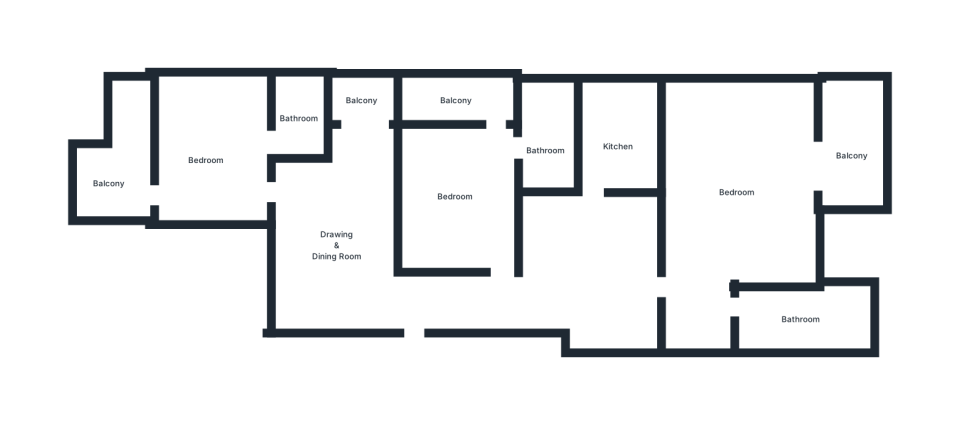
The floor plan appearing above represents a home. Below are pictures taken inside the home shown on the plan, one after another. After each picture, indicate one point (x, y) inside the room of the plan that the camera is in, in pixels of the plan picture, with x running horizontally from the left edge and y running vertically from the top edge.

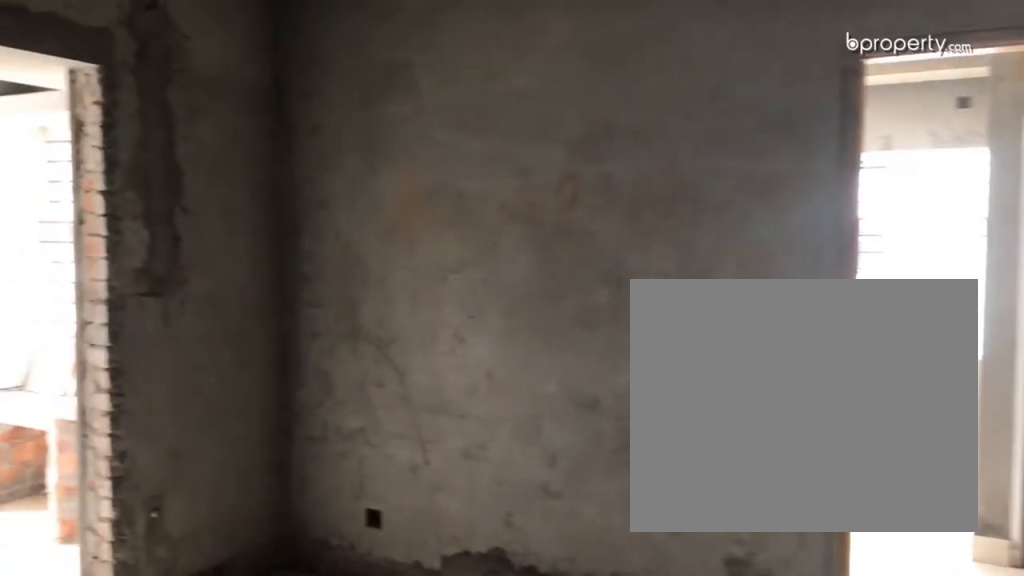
(597, 281)
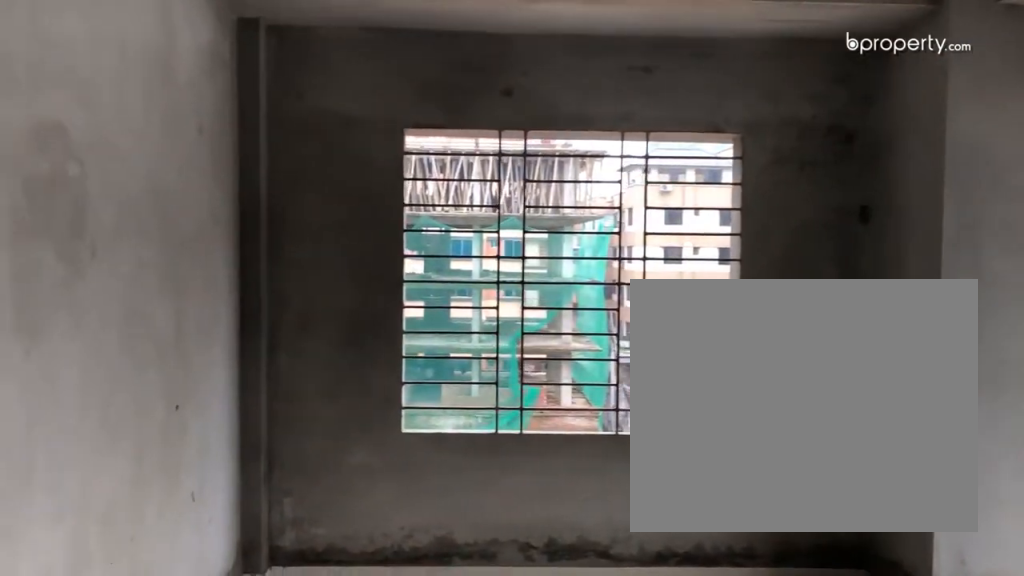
(739, 193)
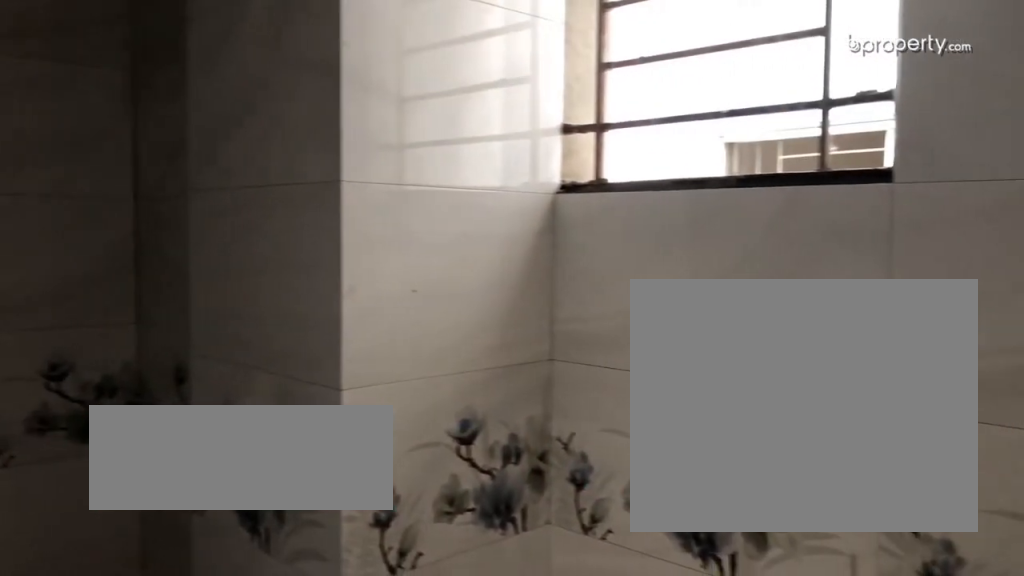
(799, 320)
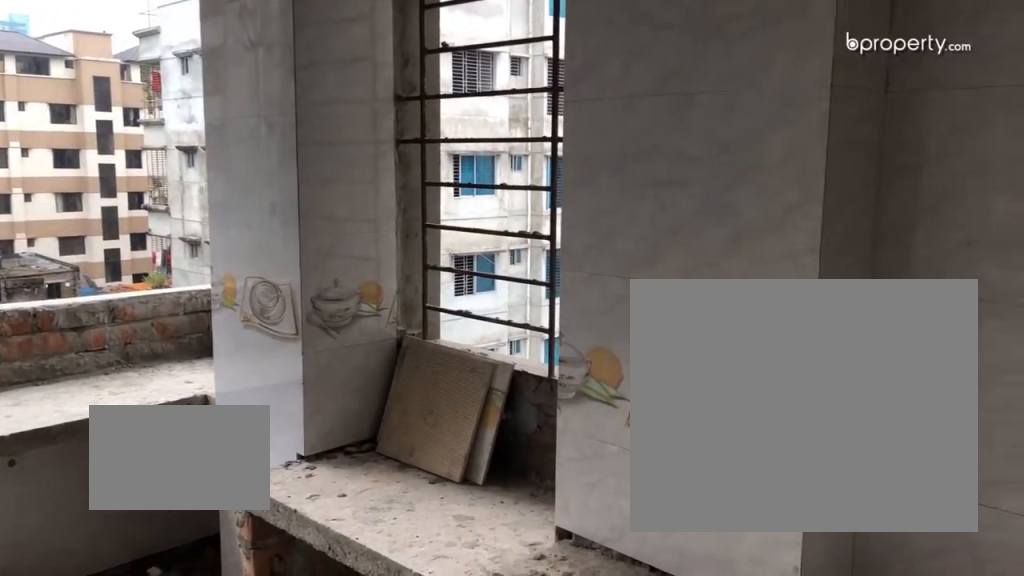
(617, 148)
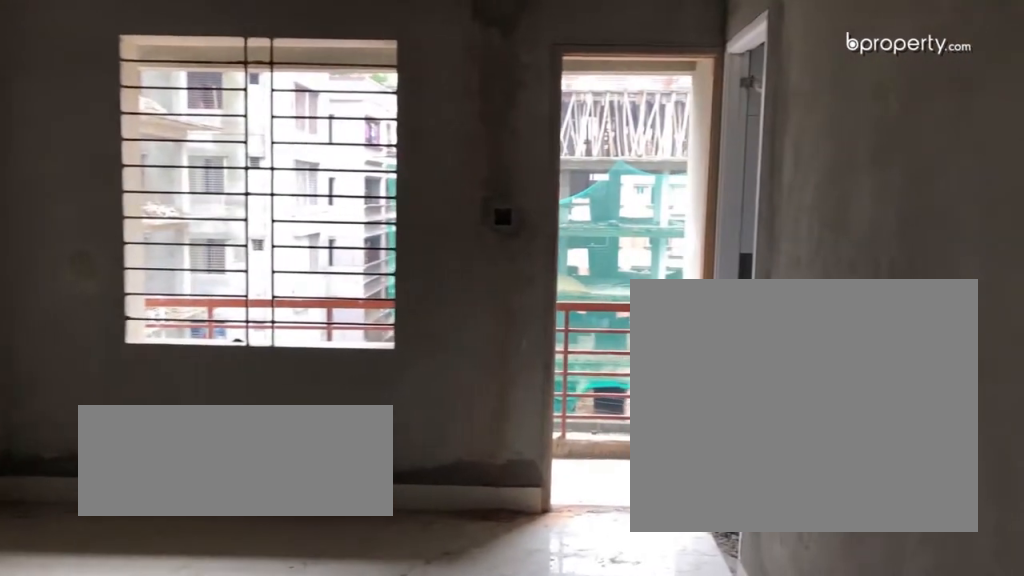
(458, 197)
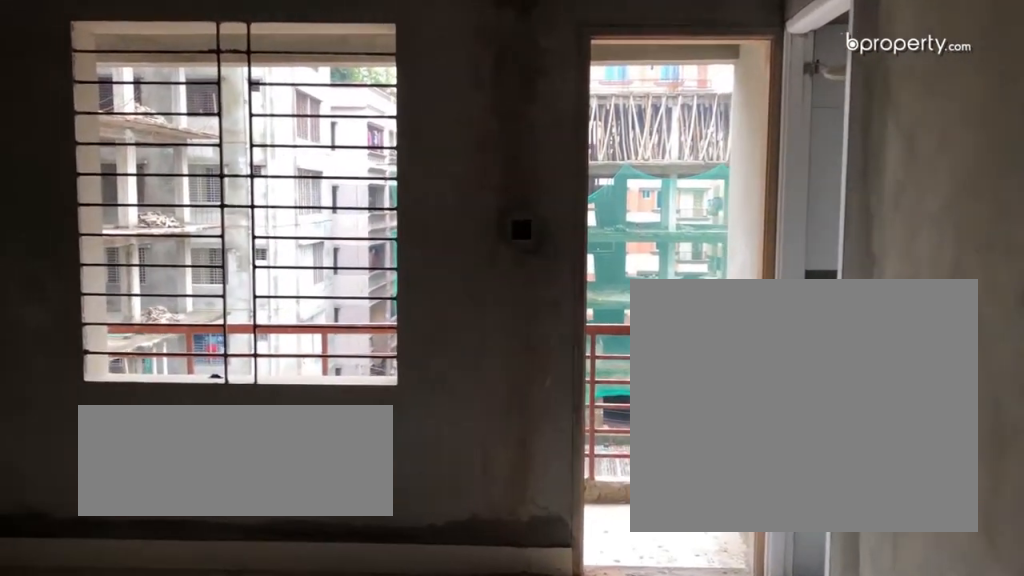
(458, 197)
